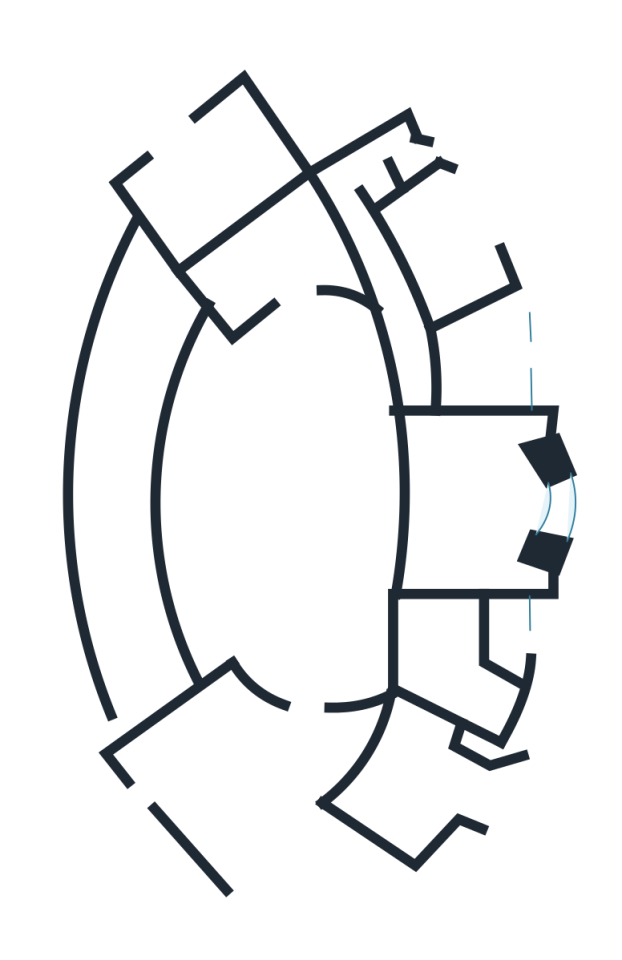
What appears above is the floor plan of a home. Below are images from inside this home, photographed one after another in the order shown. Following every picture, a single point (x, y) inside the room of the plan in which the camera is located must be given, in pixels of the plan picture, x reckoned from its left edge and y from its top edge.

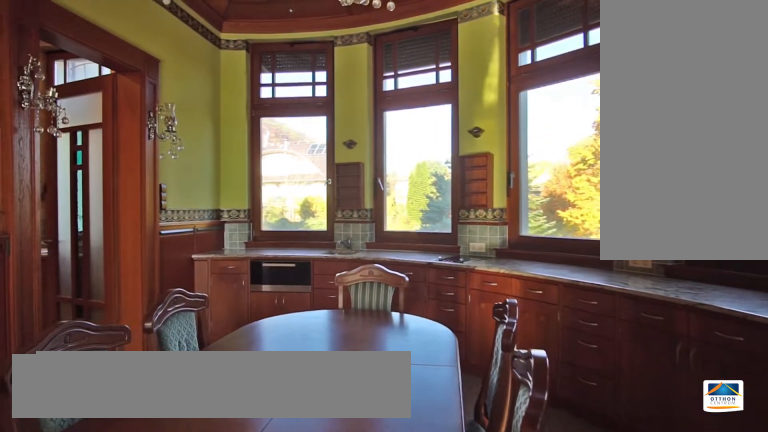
(421, 781)
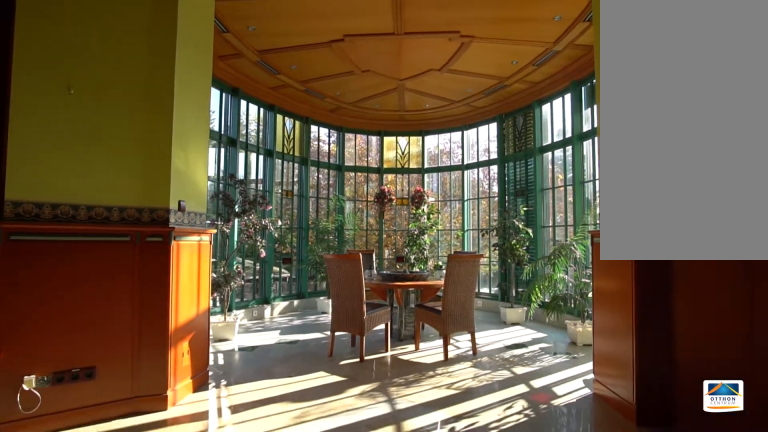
(278, 831)
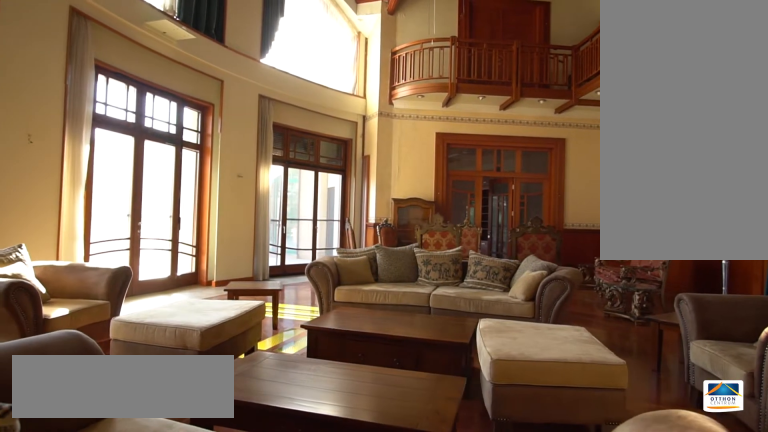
(312, 494)
